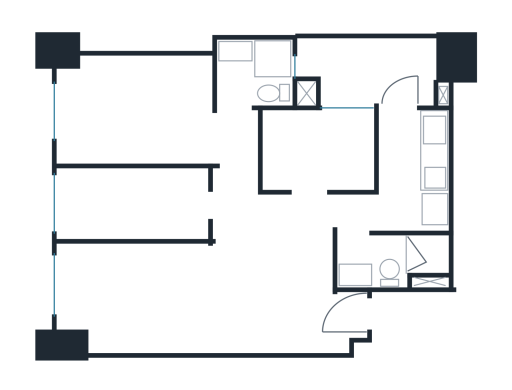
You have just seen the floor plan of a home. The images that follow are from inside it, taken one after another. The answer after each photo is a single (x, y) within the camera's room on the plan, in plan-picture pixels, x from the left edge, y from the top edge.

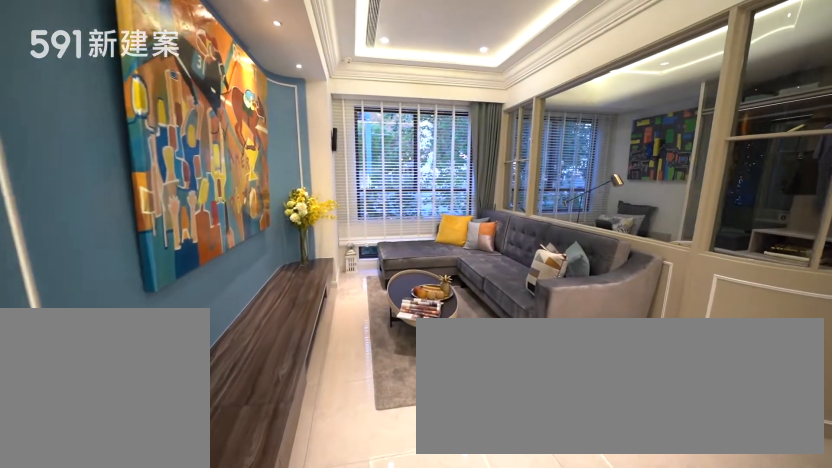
(131, 296)
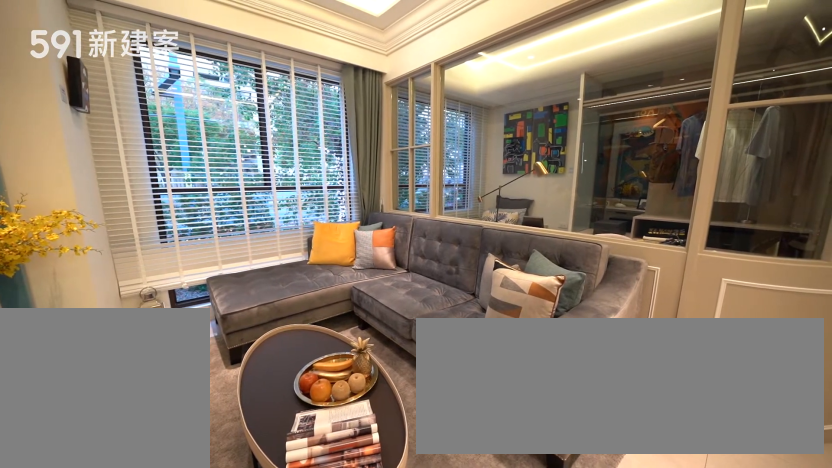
(131, 296)
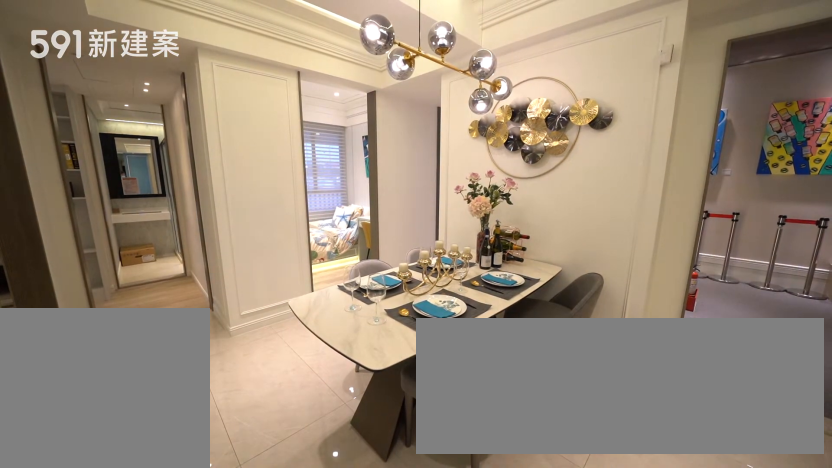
(273, 254)
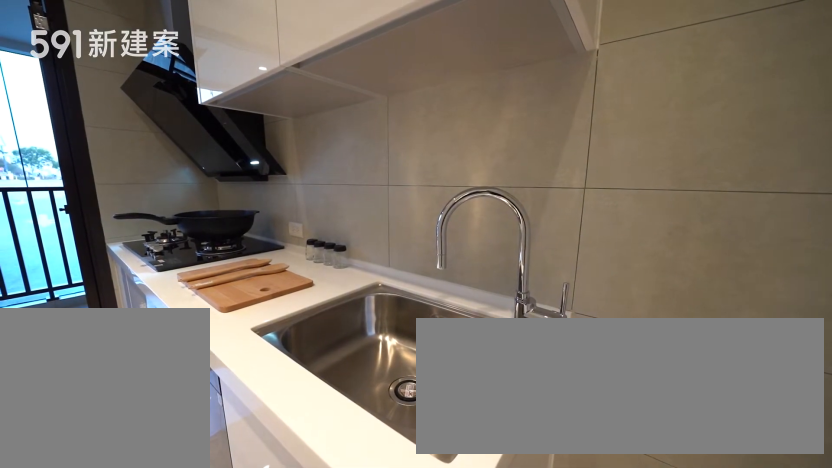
(414, 164)
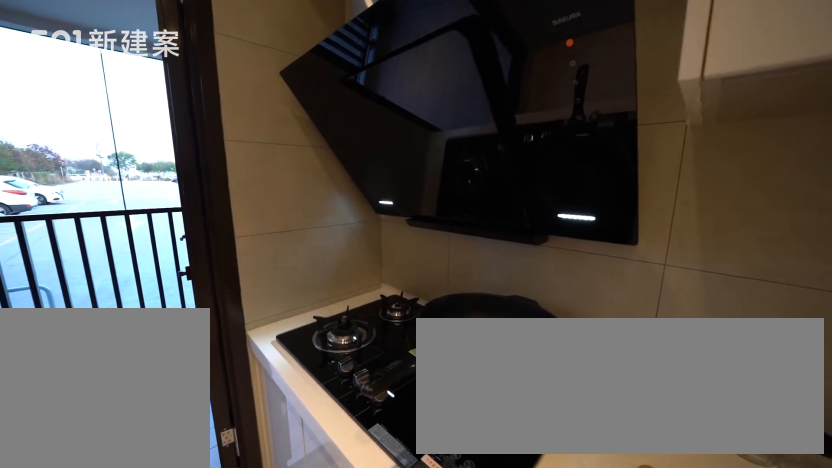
(414, 164)
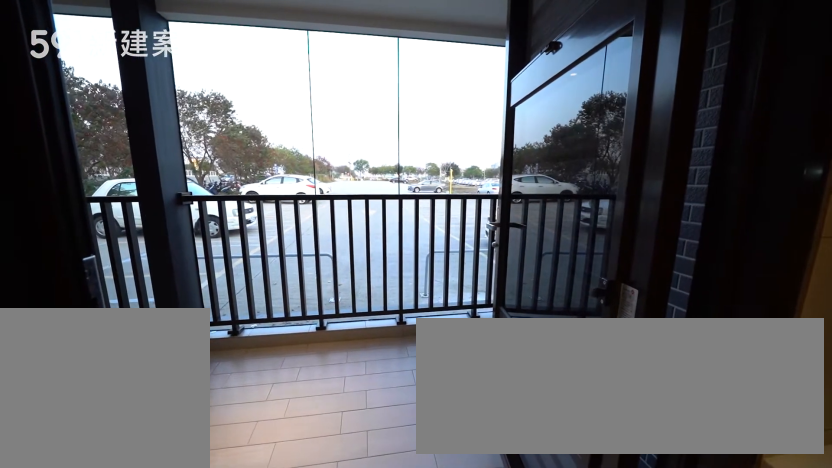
(372, 71)
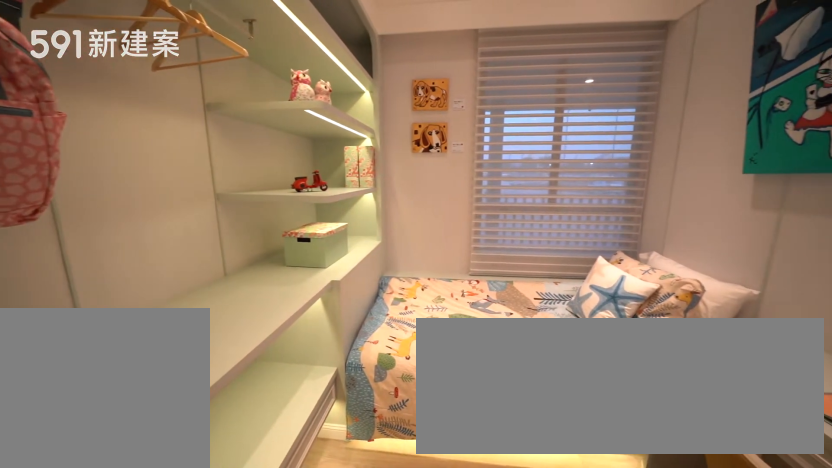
(319, 148)
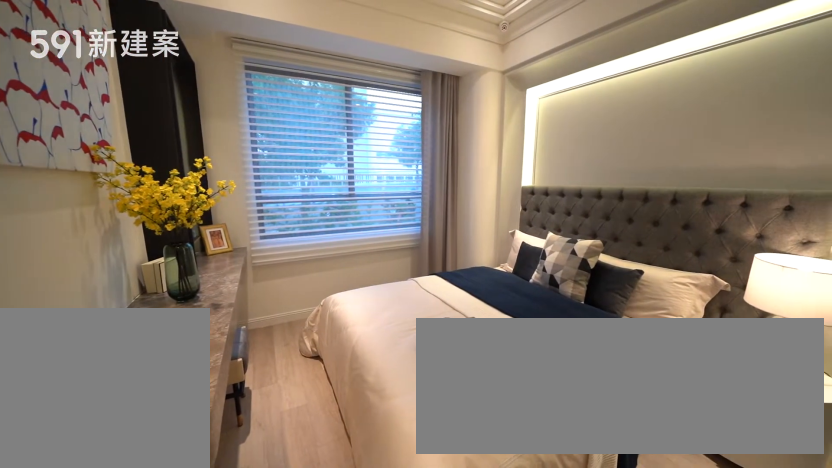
(130, 109)
